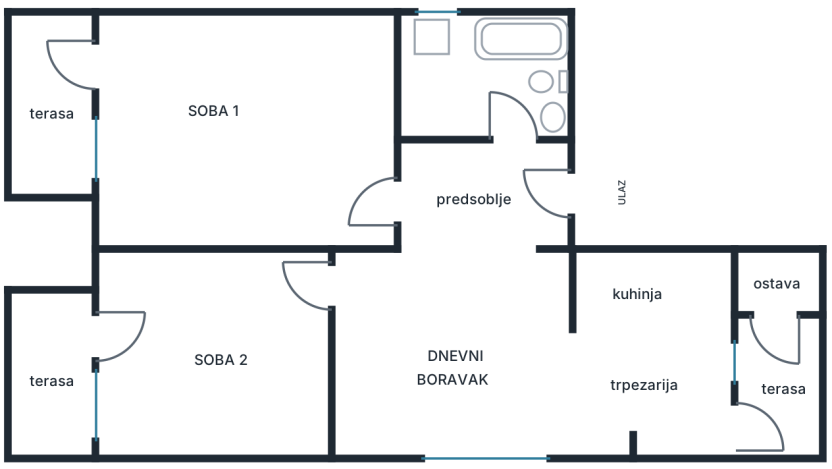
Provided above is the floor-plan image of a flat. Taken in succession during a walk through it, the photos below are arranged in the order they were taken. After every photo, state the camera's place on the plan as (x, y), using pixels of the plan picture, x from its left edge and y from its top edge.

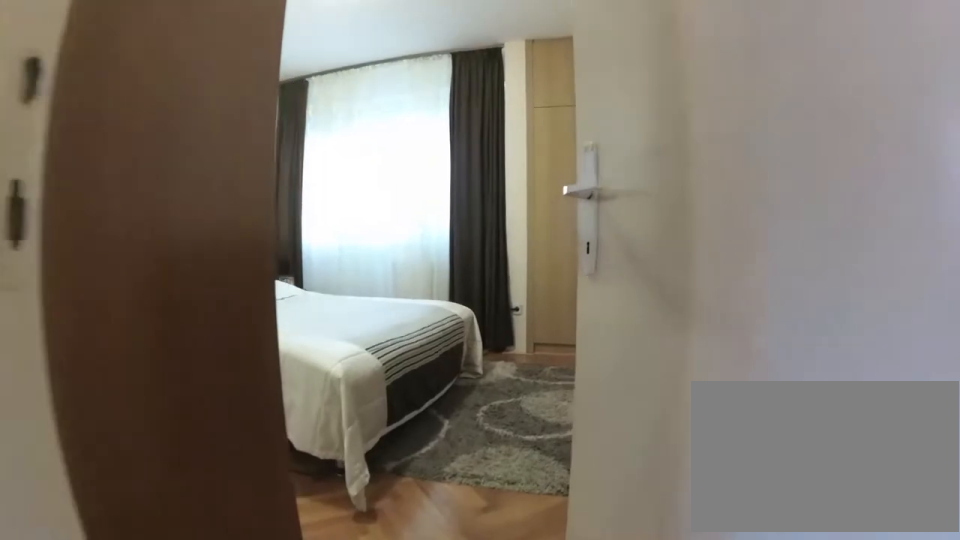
(362, 289)
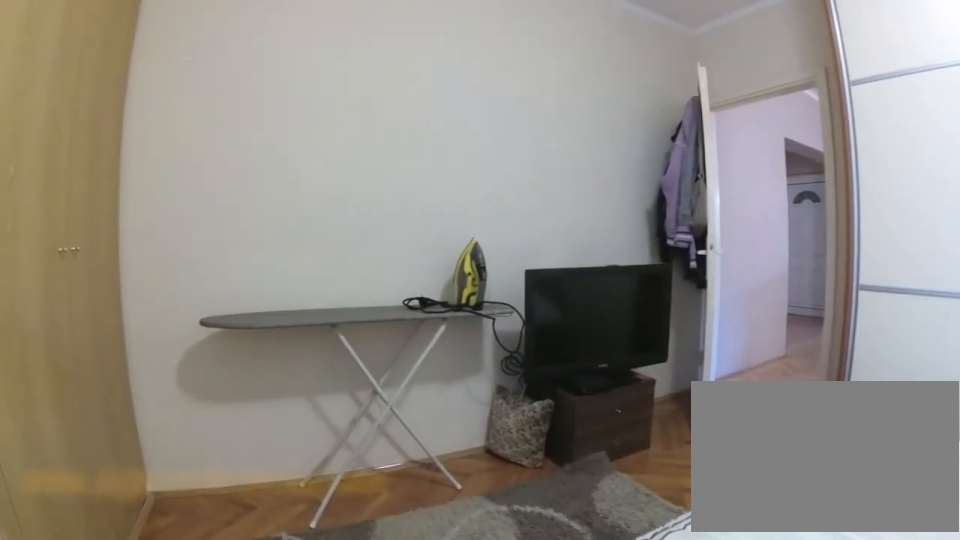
(132, 399)
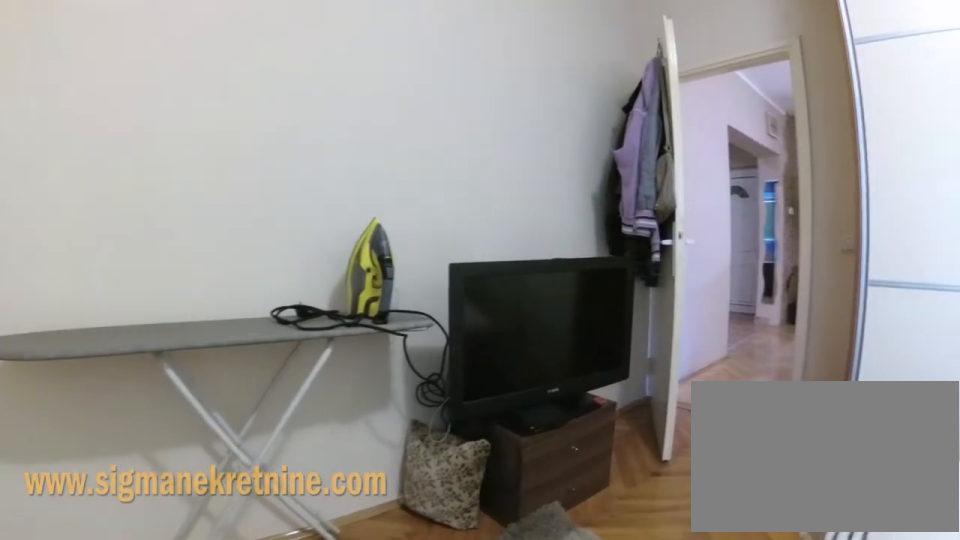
(170, 361)
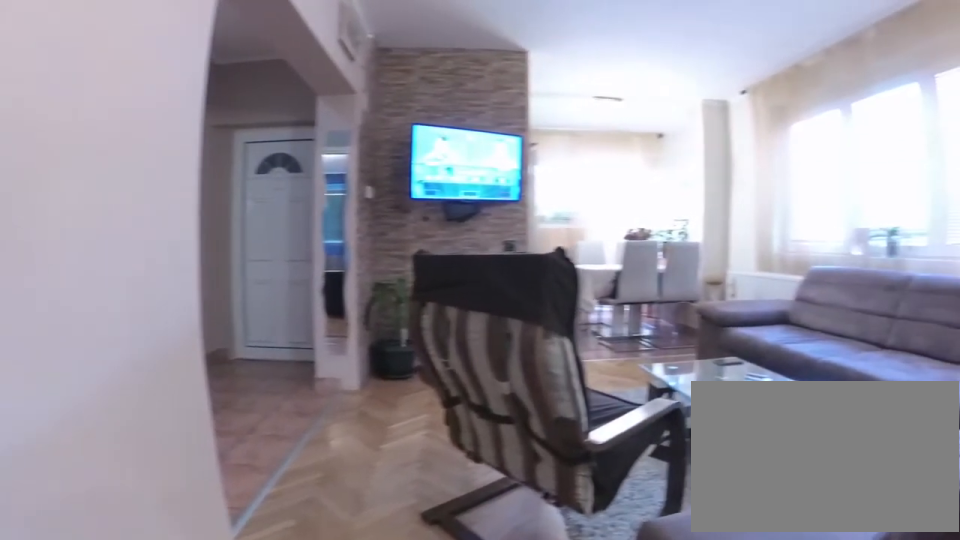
(307, 294)
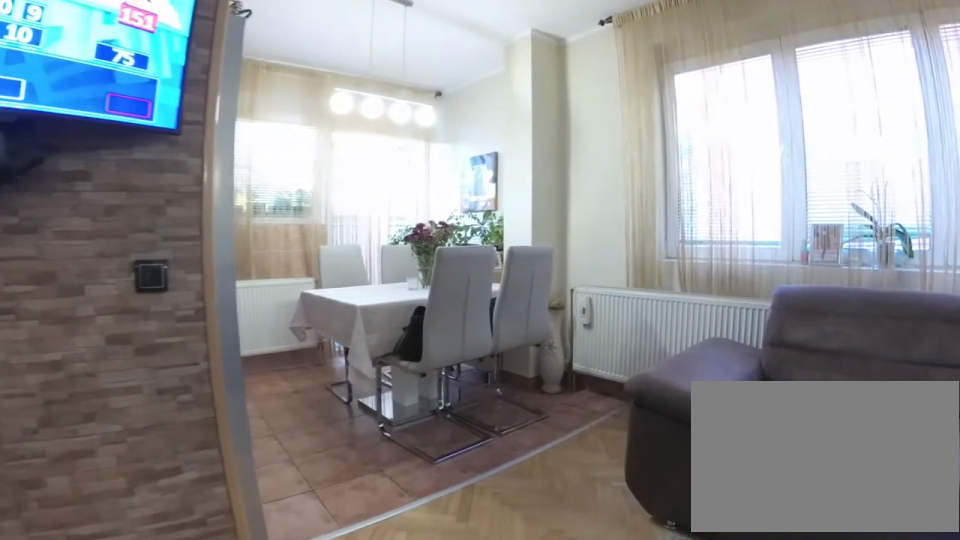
(432, 331)
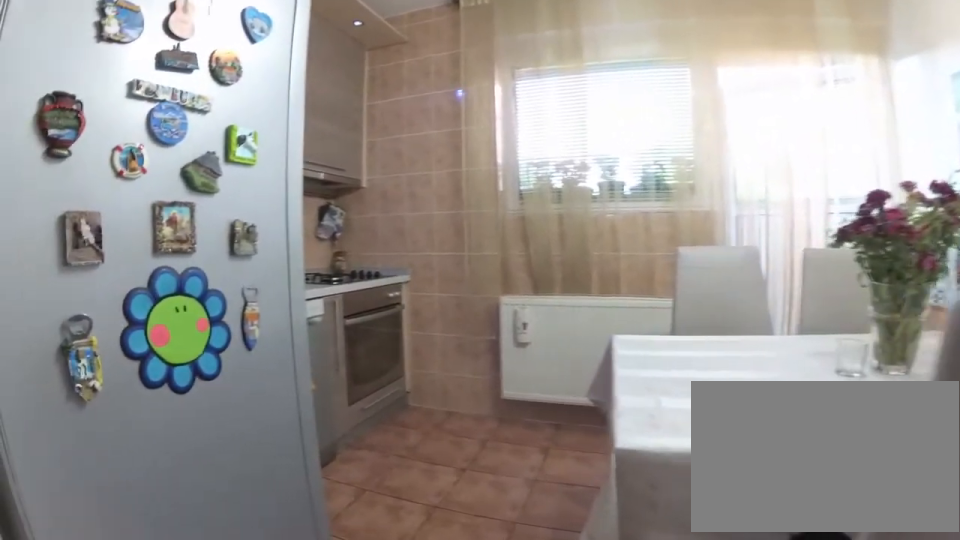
(536, 391)
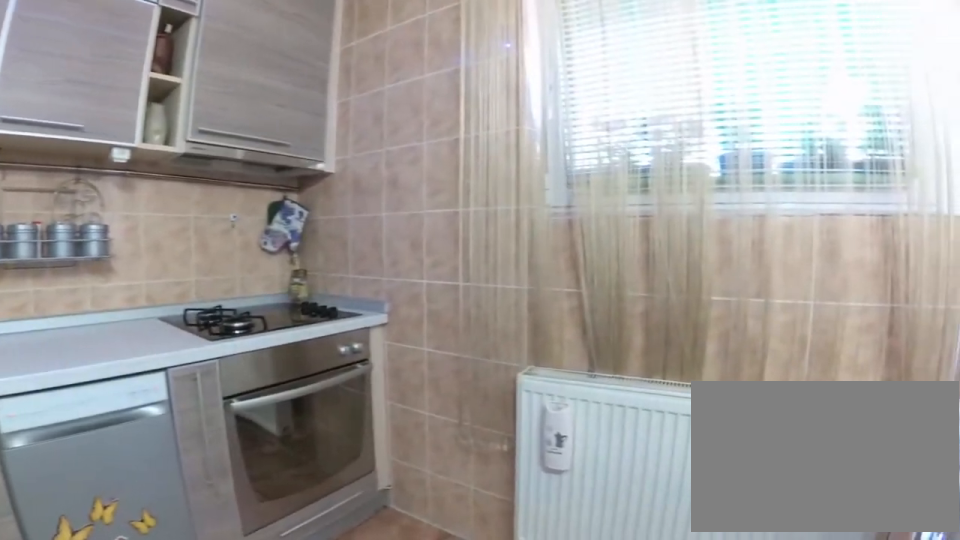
(649, 379)
